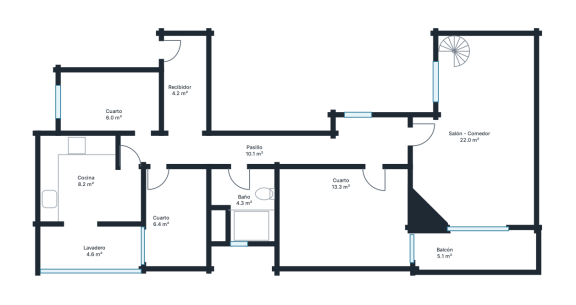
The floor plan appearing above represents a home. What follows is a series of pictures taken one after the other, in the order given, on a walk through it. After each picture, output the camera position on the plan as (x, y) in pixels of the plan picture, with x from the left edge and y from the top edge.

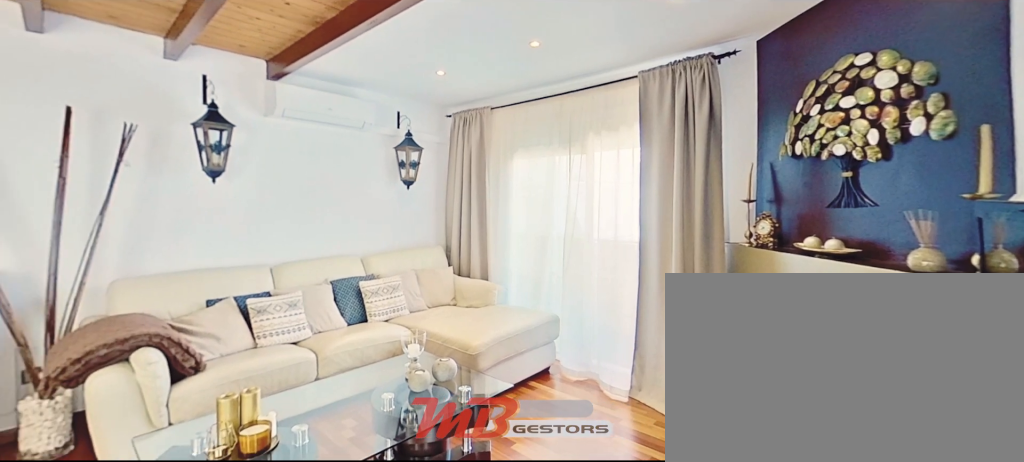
(432, 136)
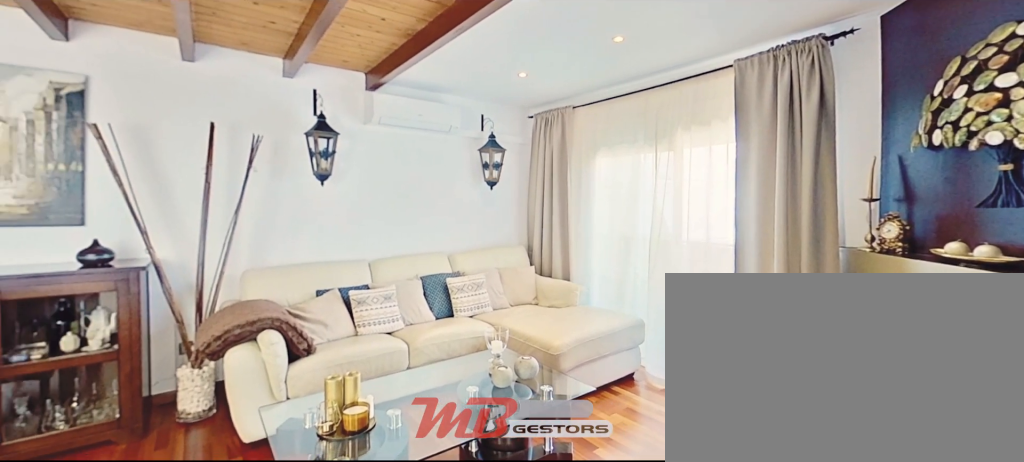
(432, 136)
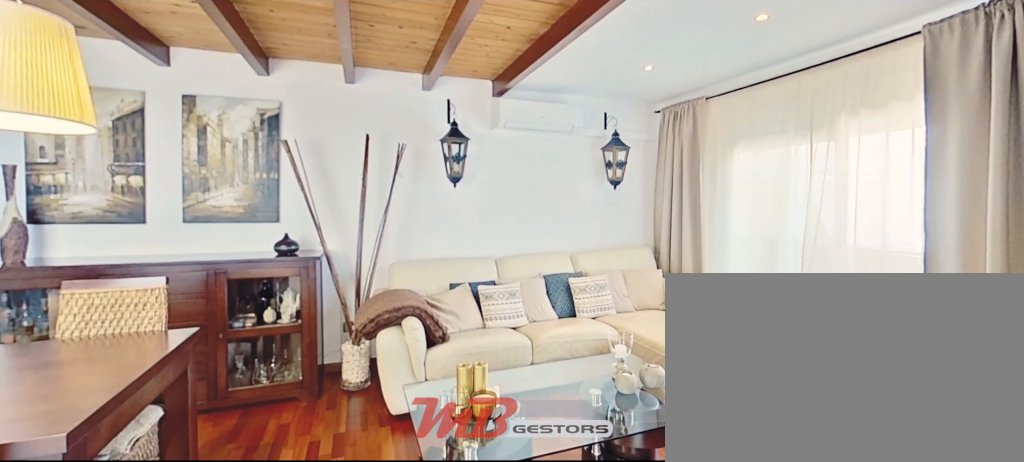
(432, 136)
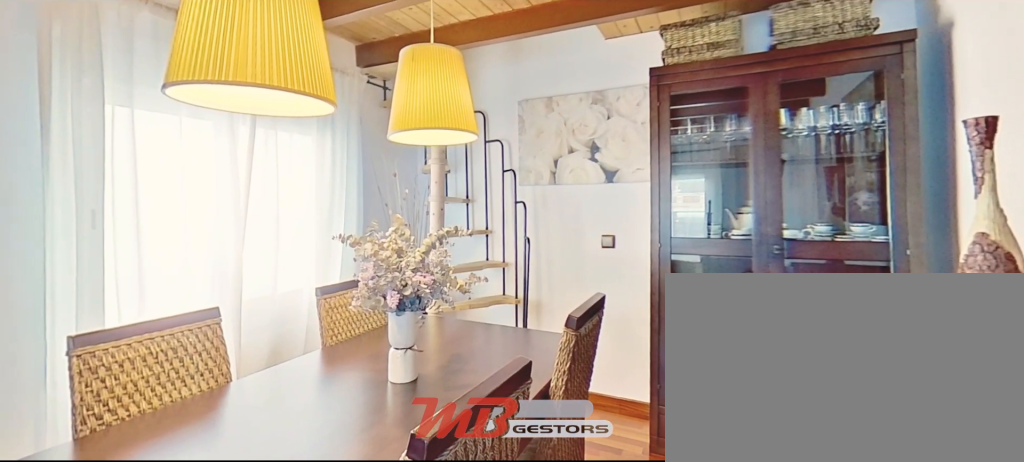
(513, 93)
